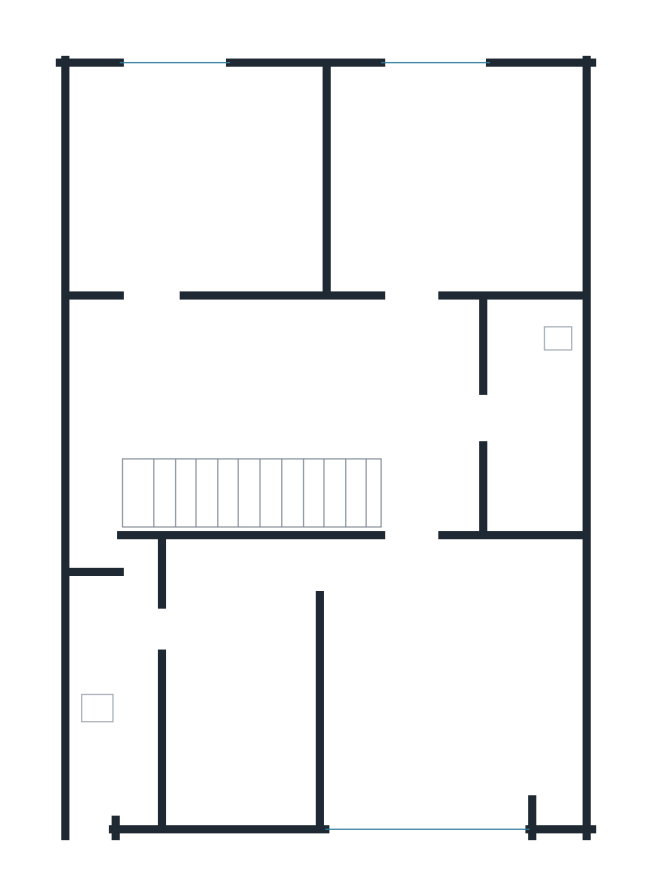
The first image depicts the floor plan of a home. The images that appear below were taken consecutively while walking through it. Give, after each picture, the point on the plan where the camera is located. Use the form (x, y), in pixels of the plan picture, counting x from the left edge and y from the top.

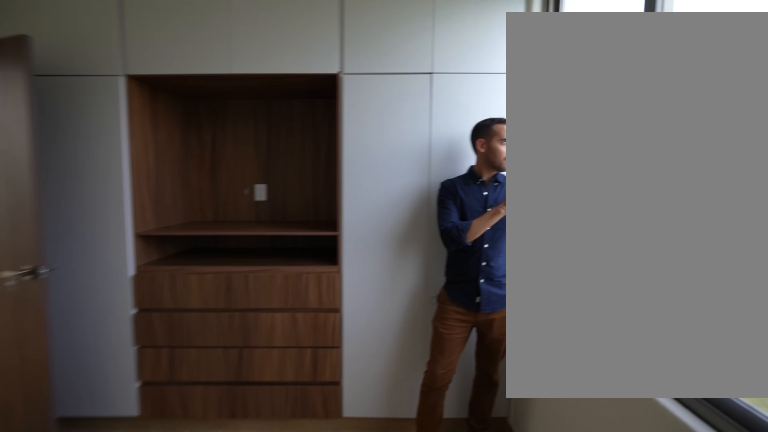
(284, 122)
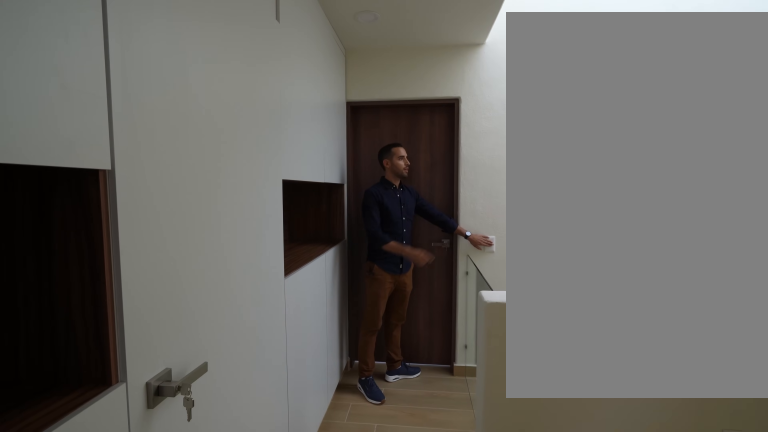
(389, 372)
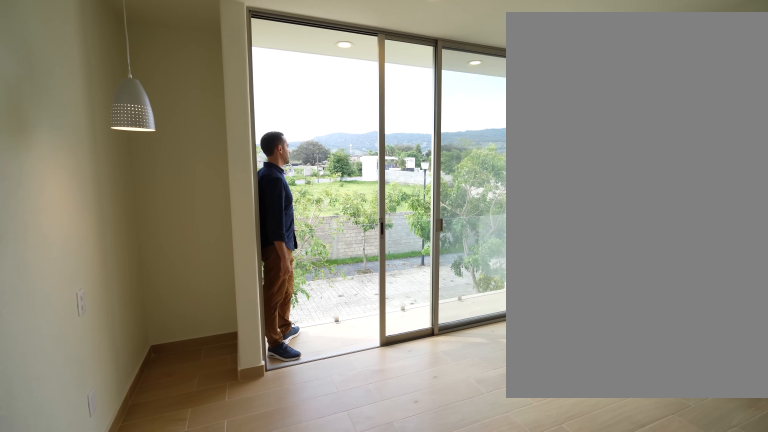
(534, 602)
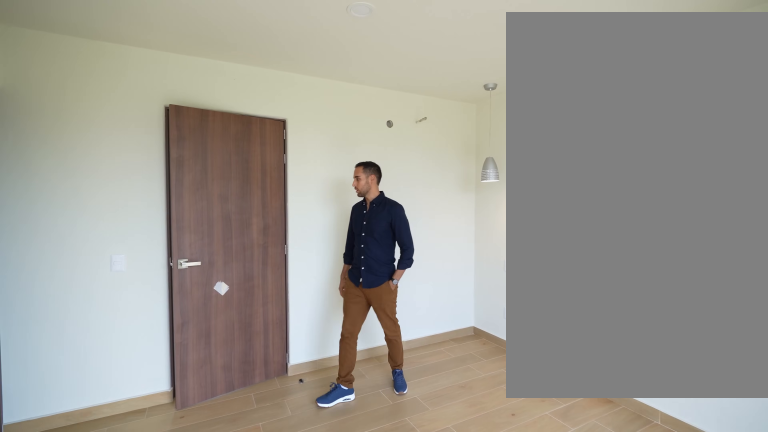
(352, 795)
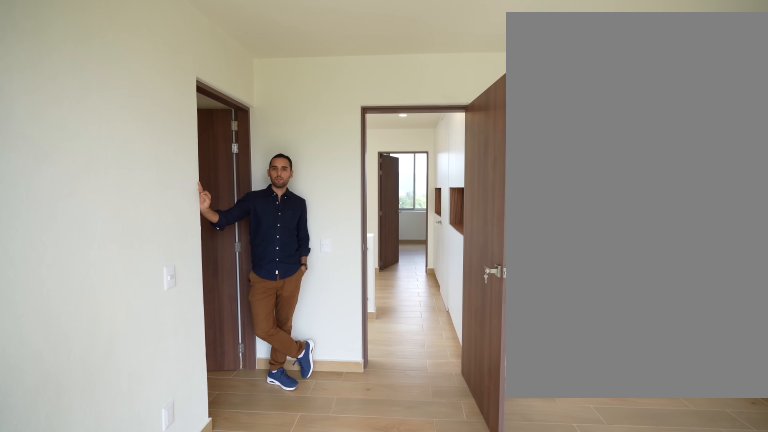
(403, 803)
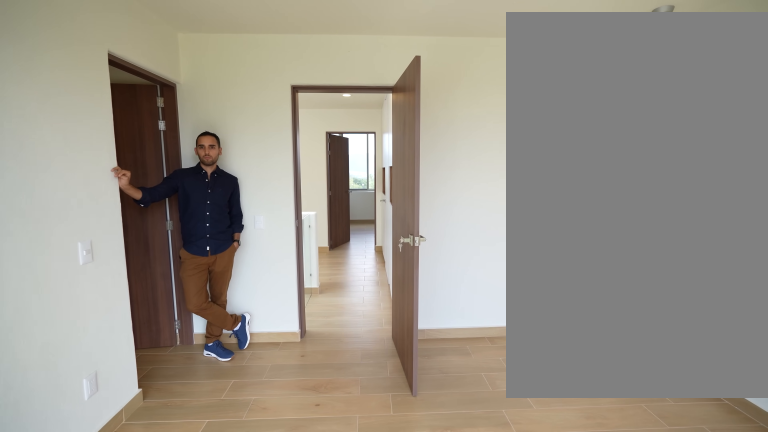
(413, 793)
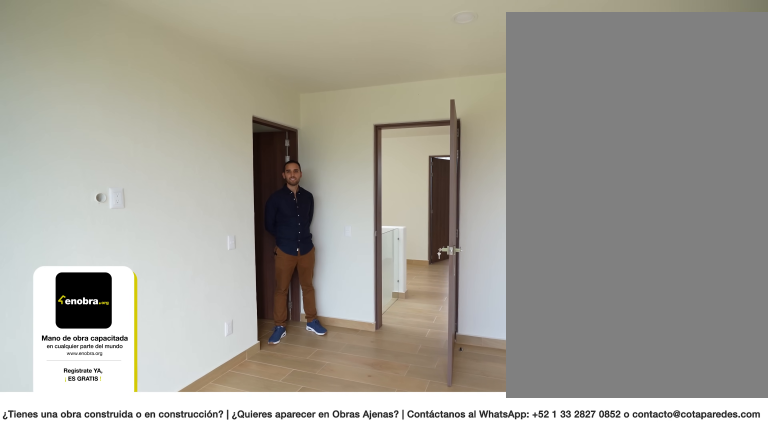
(493, 785)
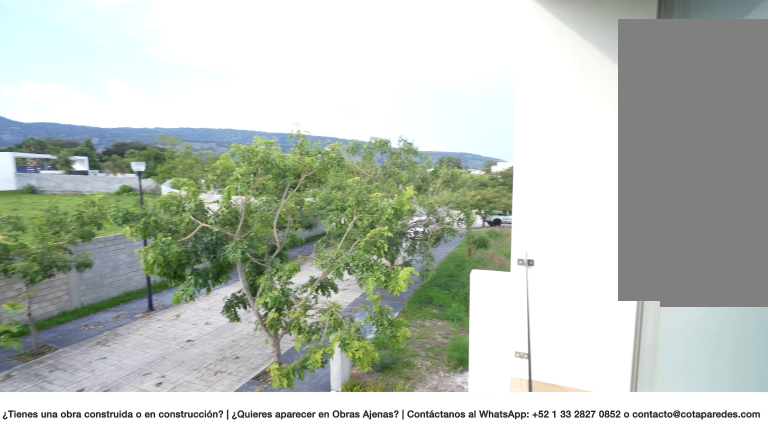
(489, 798)
